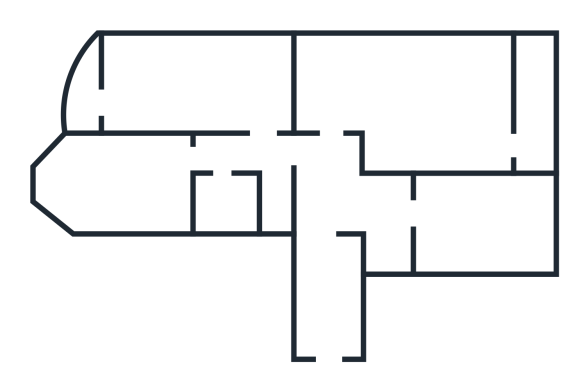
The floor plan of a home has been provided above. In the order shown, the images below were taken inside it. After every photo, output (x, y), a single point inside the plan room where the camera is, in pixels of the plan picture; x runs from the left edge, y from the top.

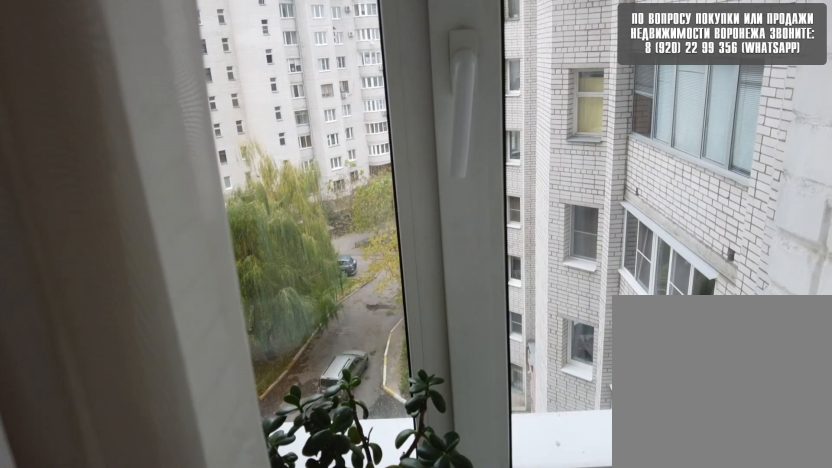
(461, 224)
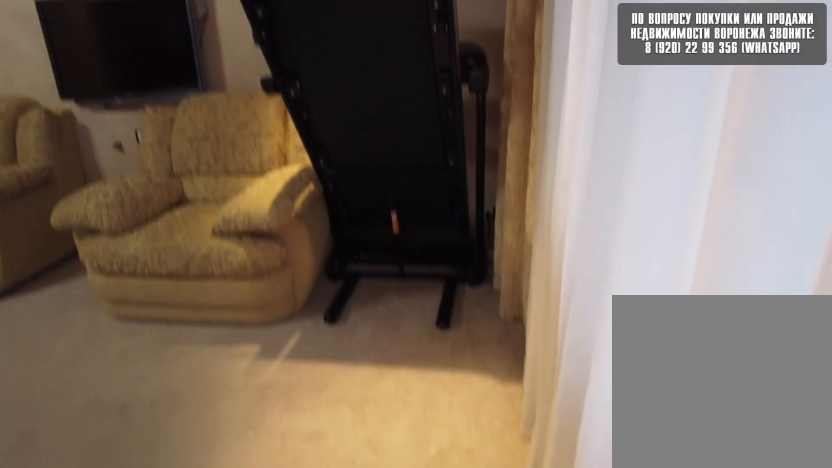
(375, 93)
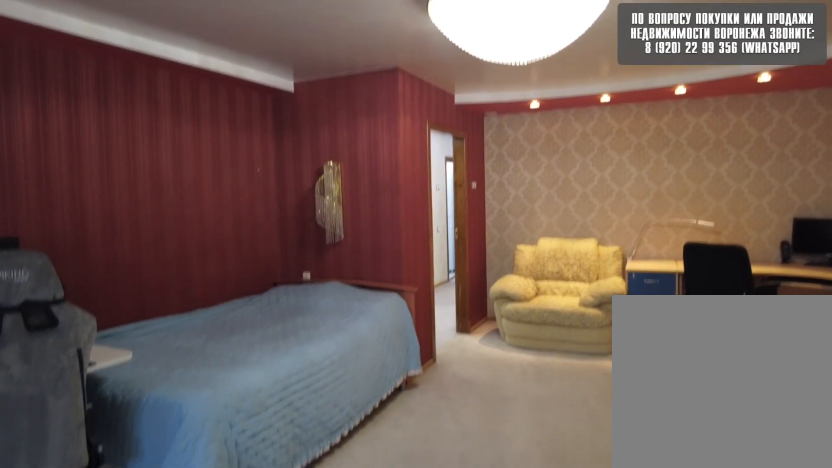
(454, 136)
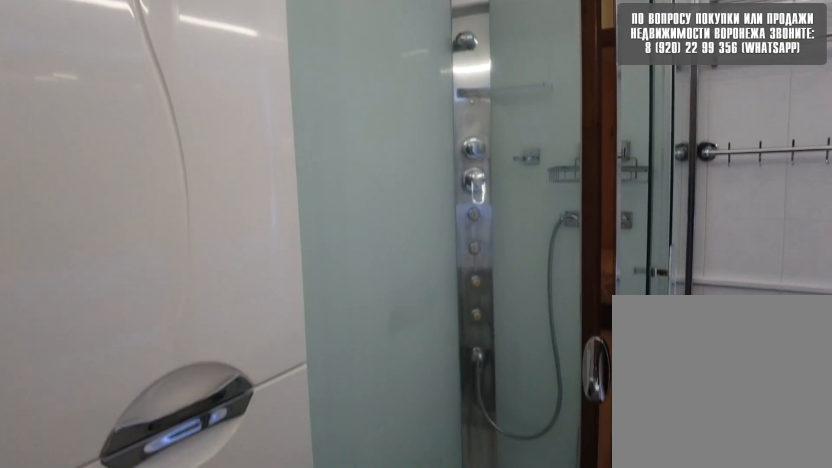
(221, 168)
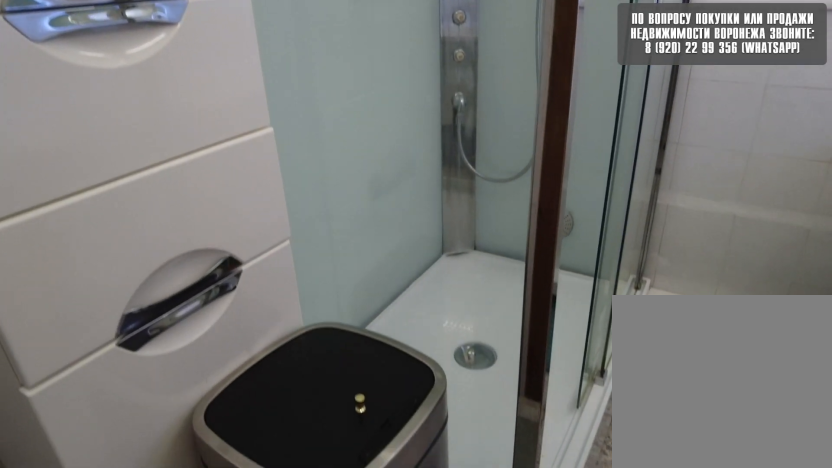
(221, 168)
